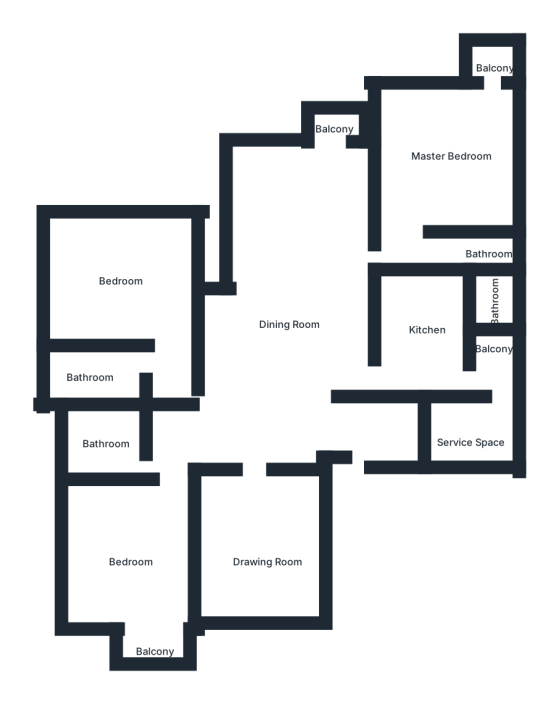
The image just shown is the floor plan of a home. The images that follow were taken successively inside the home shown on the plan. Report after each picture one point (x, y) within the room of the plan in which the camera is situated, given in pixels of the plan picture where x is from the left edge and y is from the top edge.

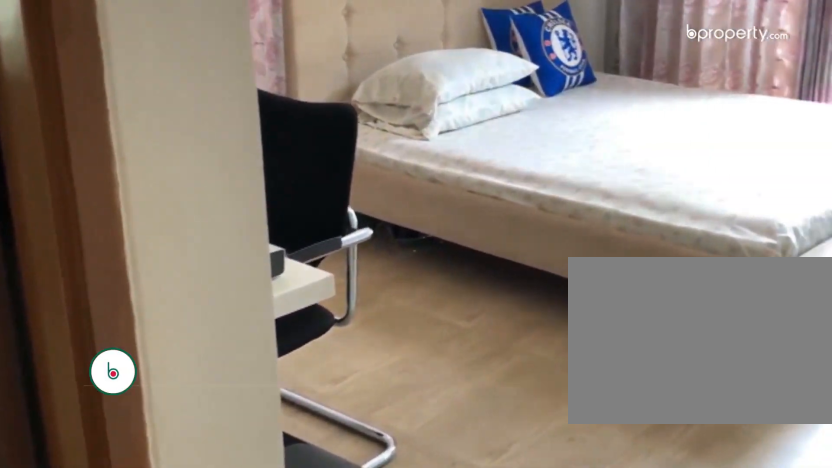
(131, 289)
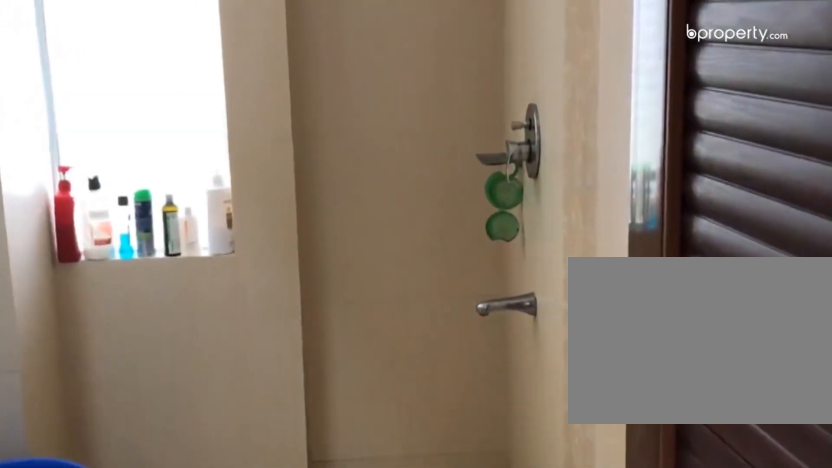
(106, 370)
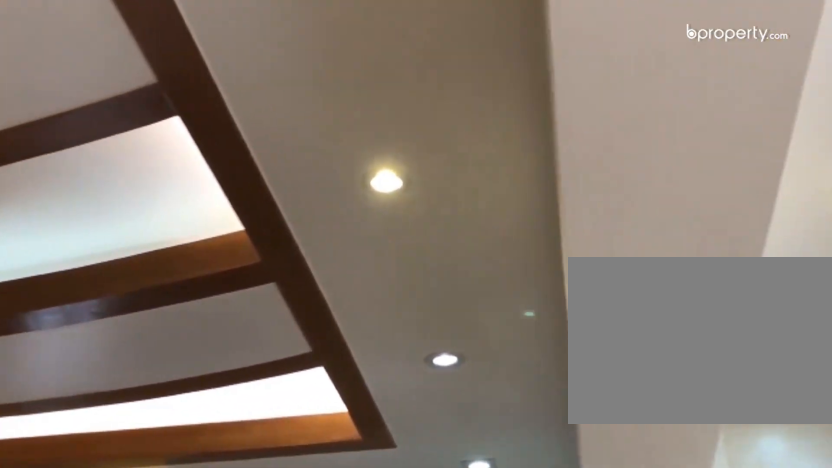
(311, 239)
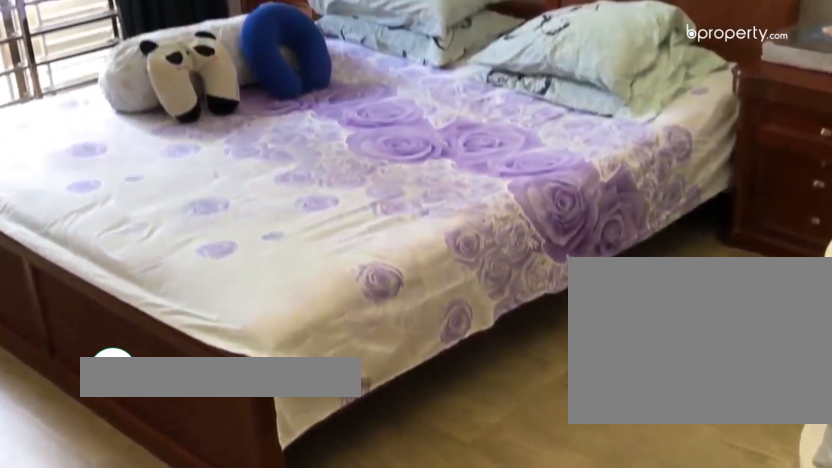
(427, 169)
